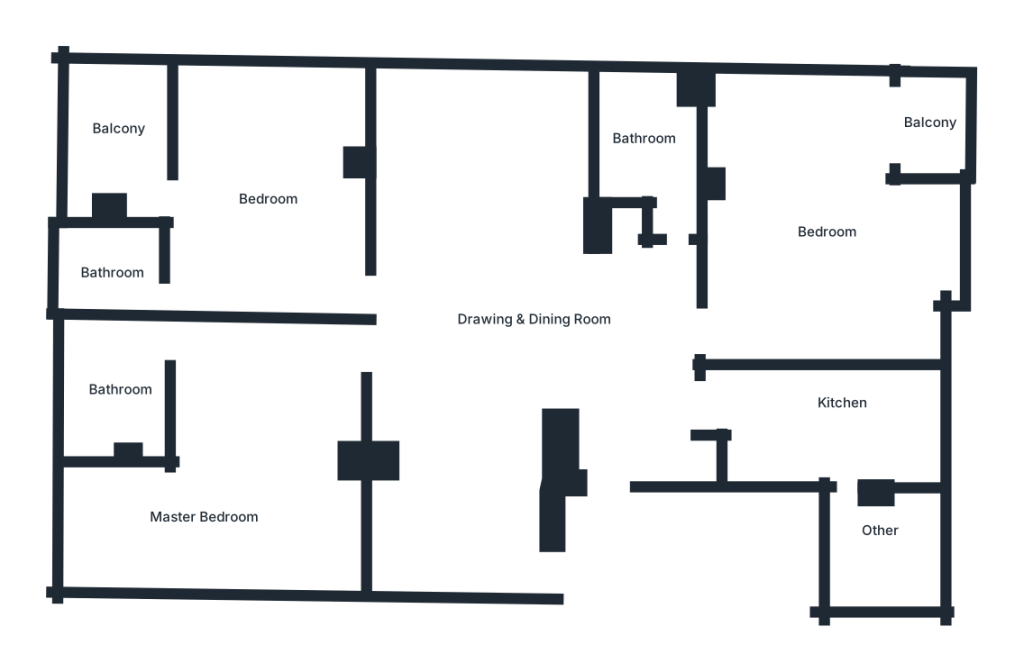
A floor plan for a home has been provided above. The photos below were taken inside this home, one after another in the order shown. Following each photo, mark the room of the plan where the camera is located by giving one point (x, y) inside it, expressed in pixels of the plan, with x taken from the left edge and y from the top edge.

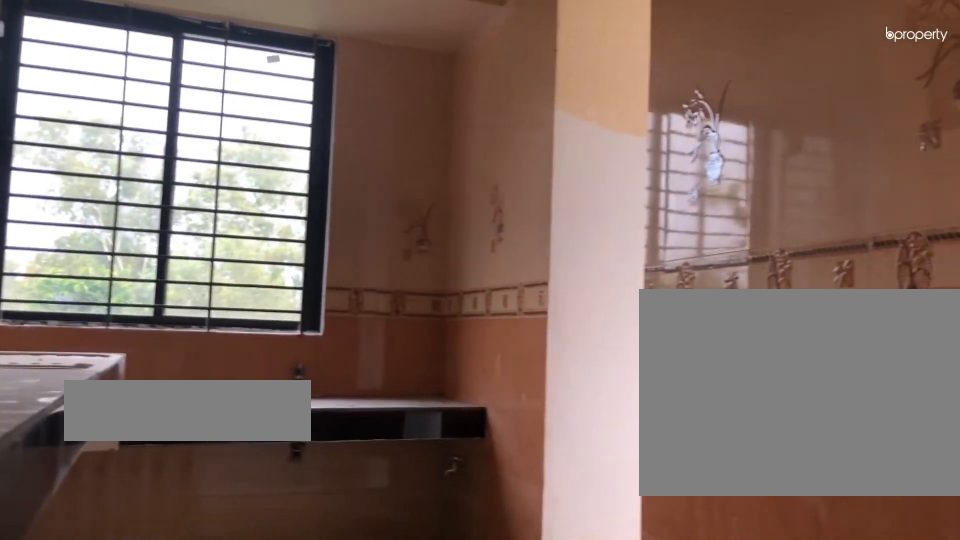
(845, 417)
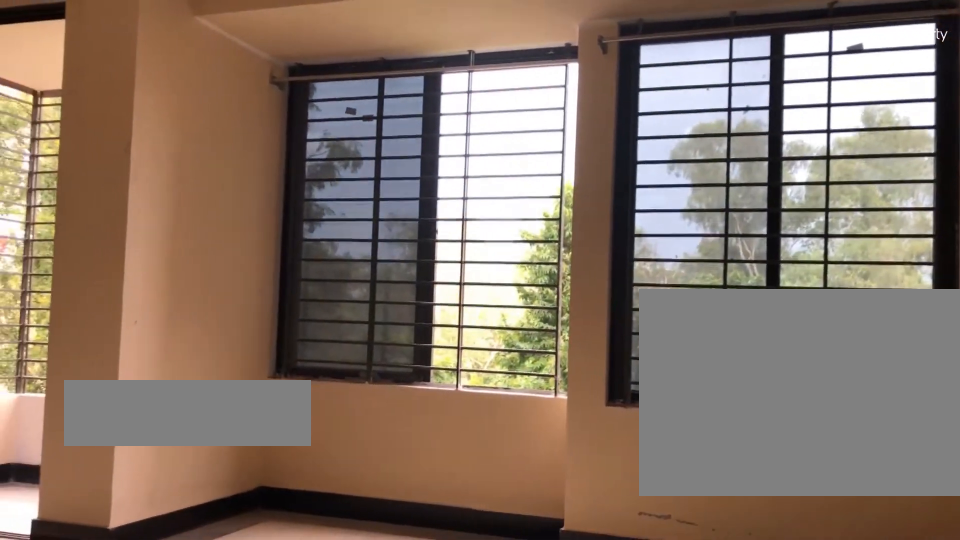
(812, 226)
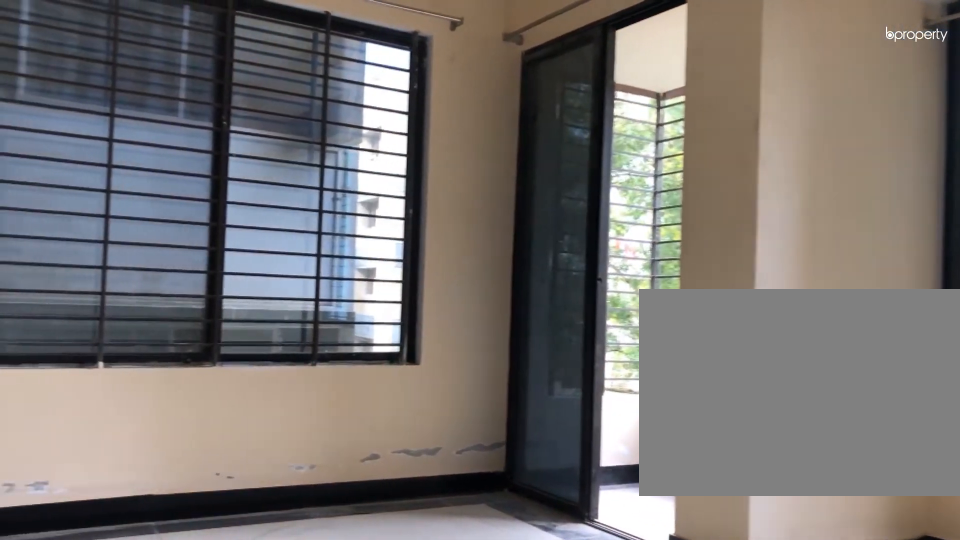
(812, 226)
